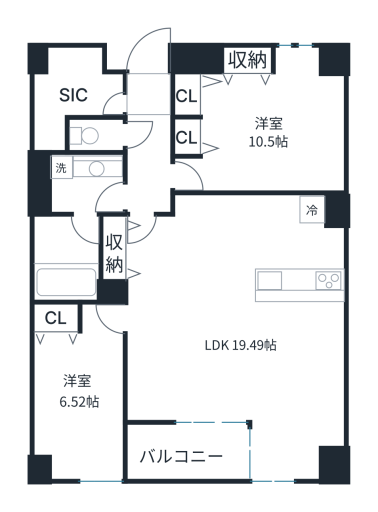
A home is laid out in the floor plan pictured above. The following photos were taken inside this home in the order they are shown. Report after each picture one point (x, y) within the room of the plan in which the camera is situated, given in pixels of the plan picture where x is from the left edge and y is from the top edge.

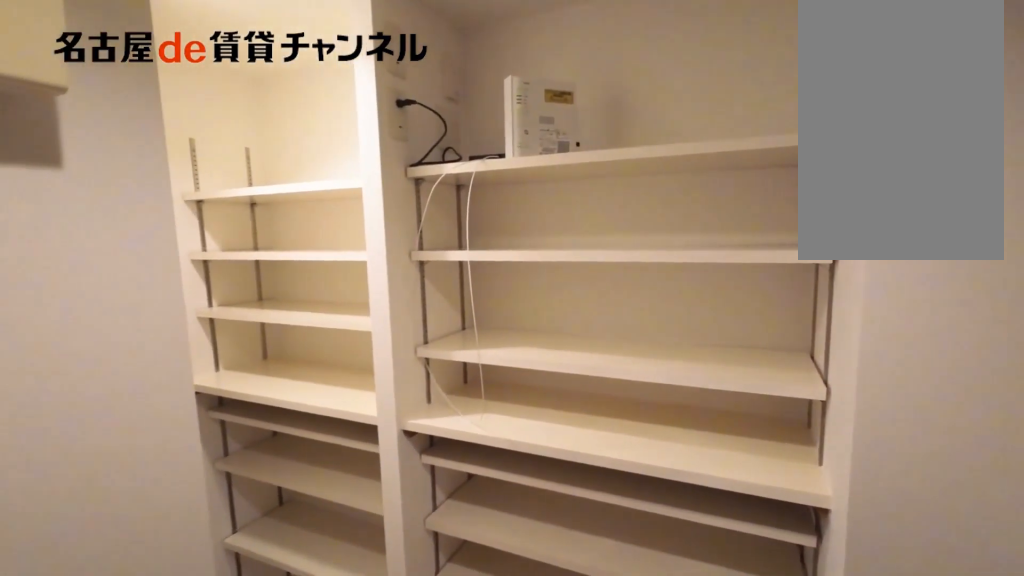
(76, 91)
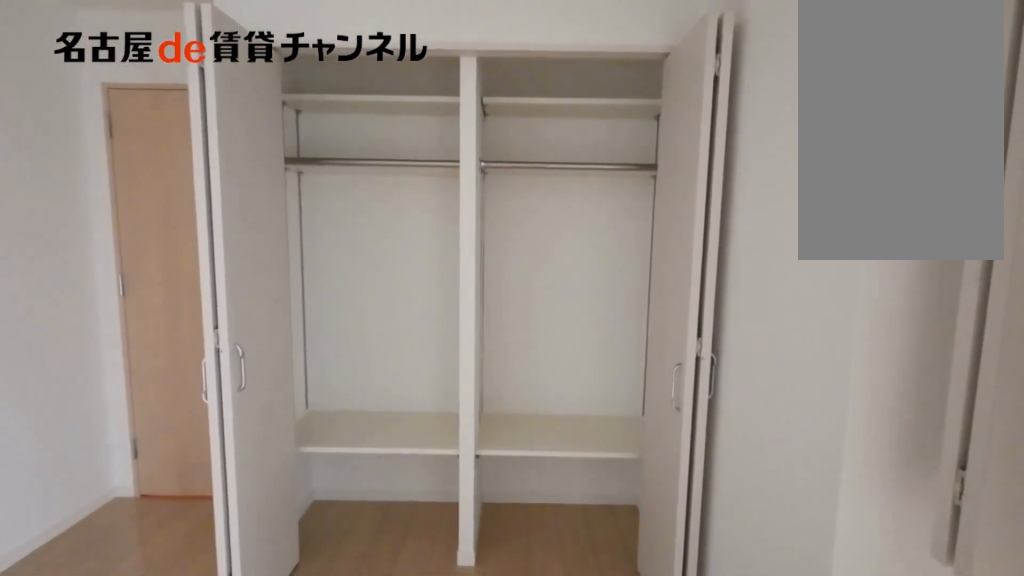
(257, 119)
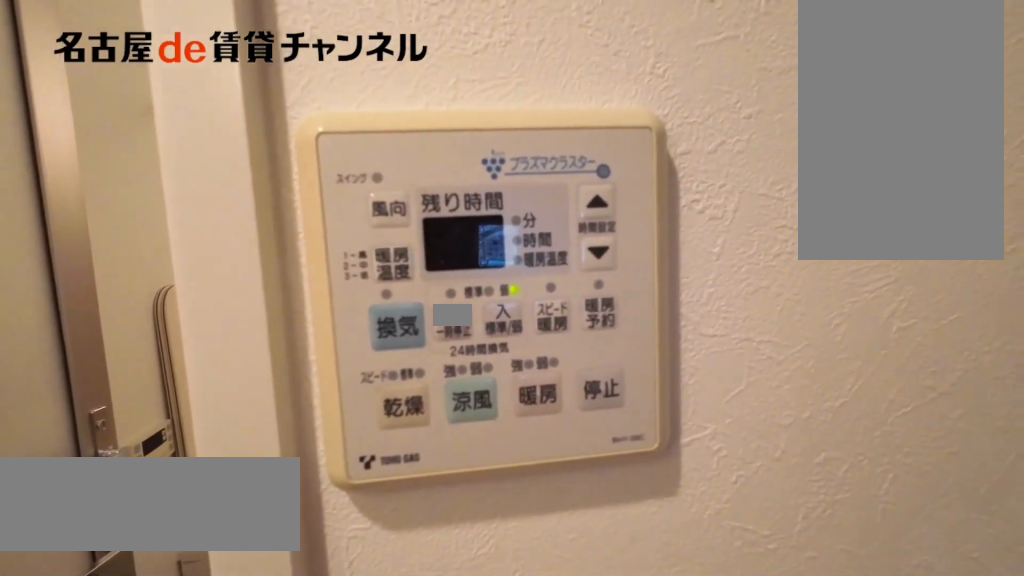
(83, 183)
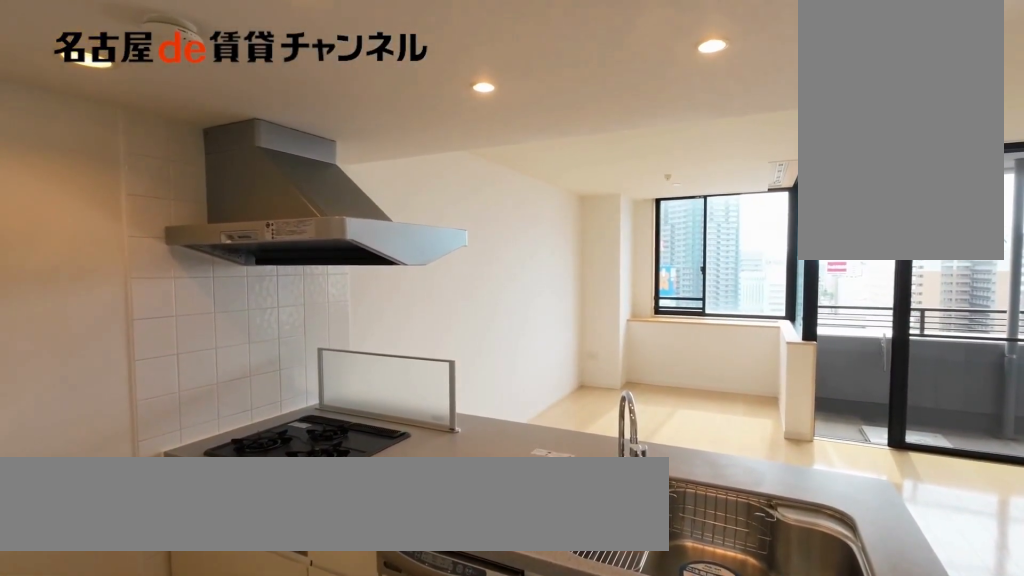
(299, 285)
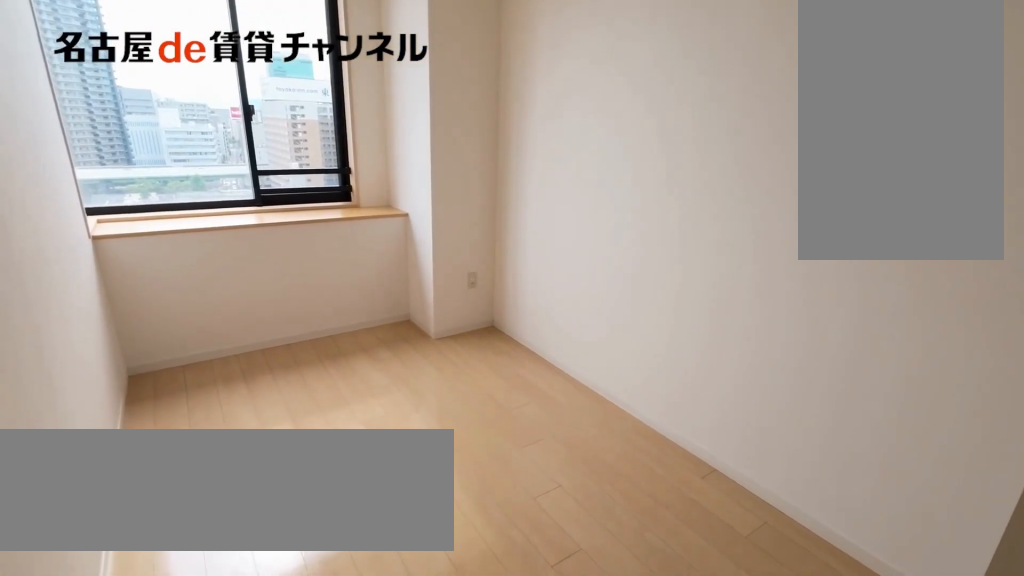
(82, 387)
